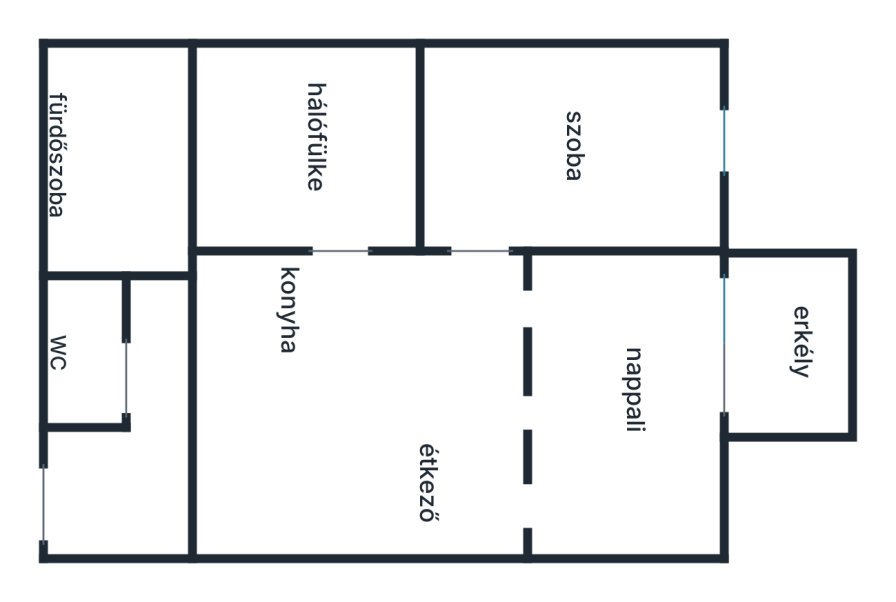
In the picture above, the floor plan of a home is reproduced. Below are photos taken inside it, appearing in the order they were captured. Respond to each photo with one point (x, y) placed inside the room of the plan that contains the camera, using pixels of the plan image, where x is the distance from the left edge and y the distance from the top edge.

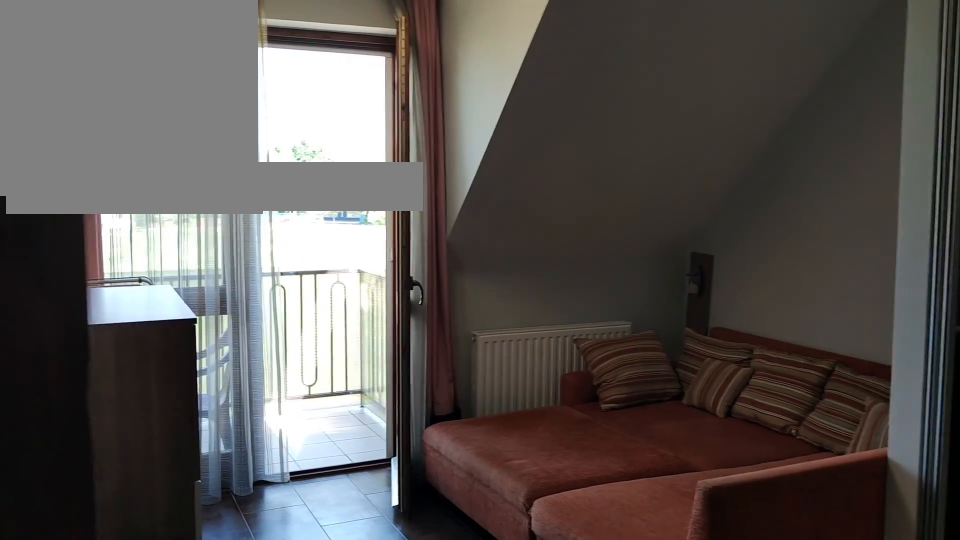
(638, 416)
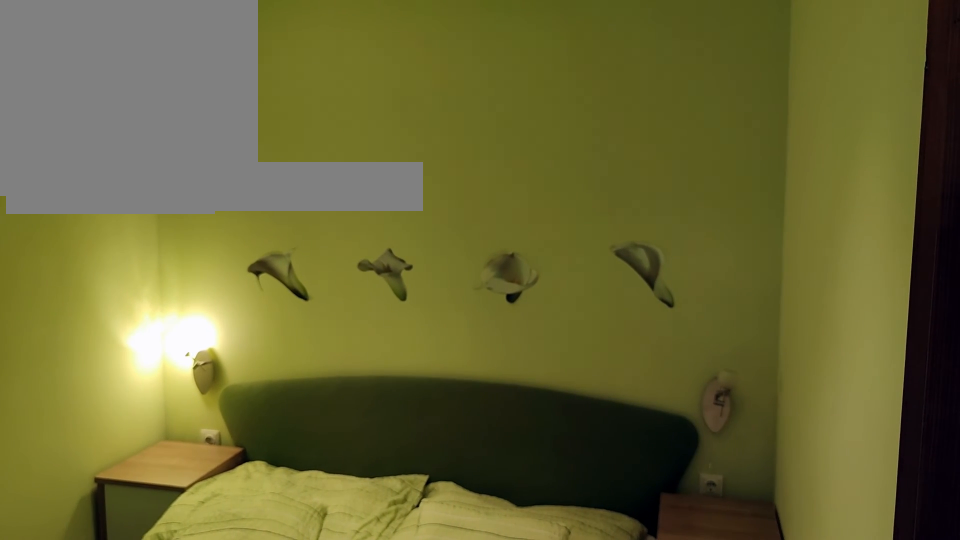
(293, 134)
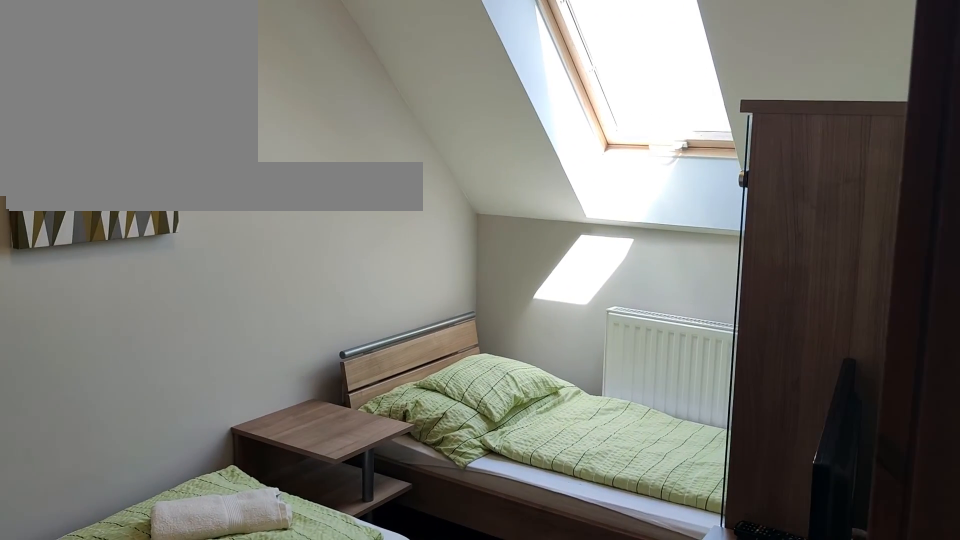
(574, 133)
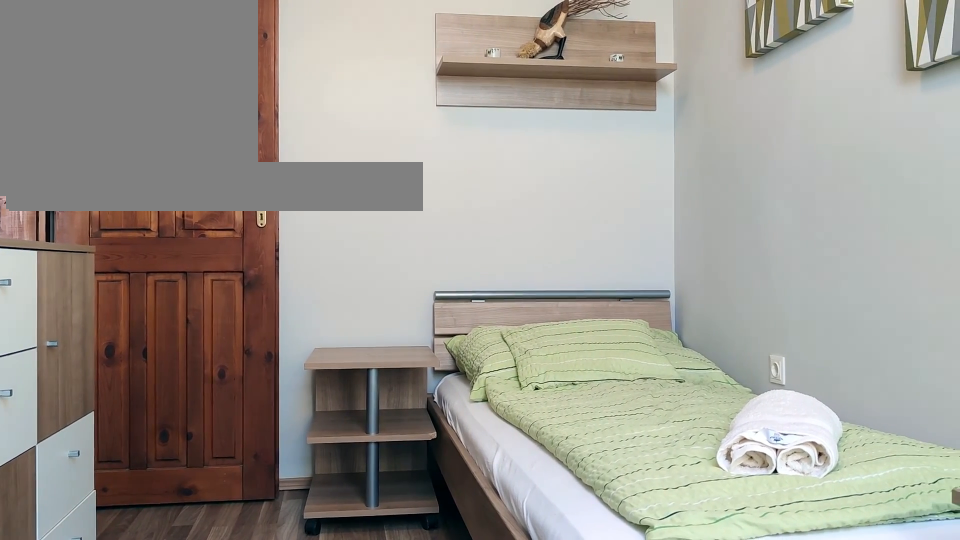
(574, 133)
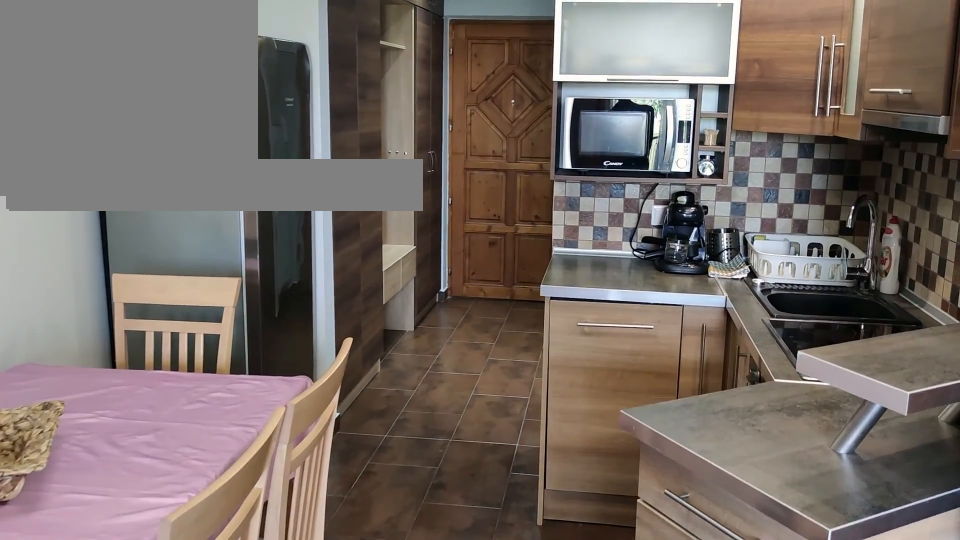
(351, 417)
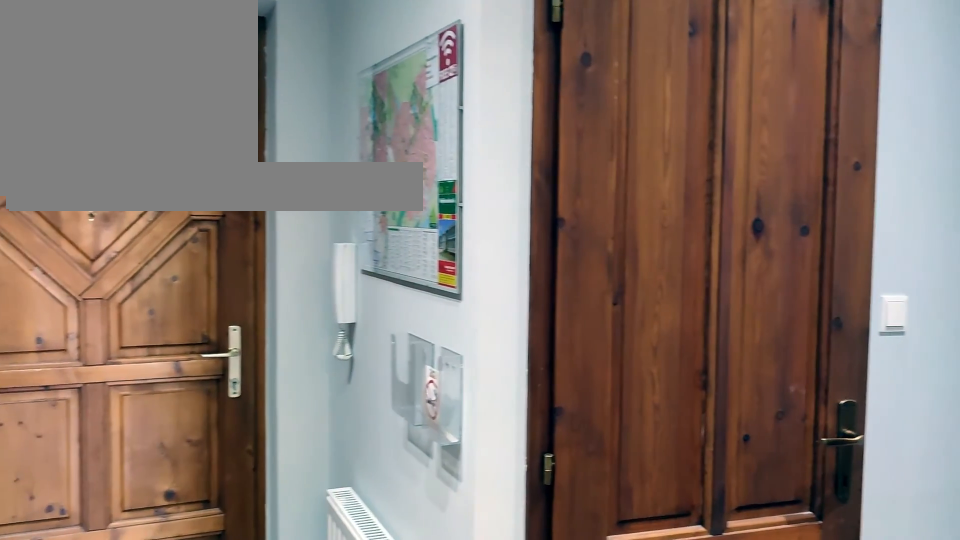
(82, 486)
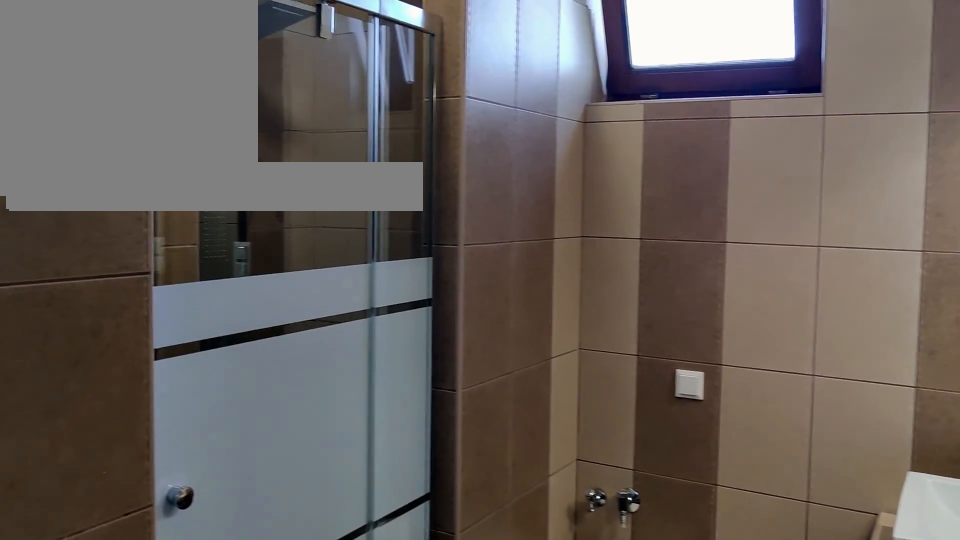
(81, 159)
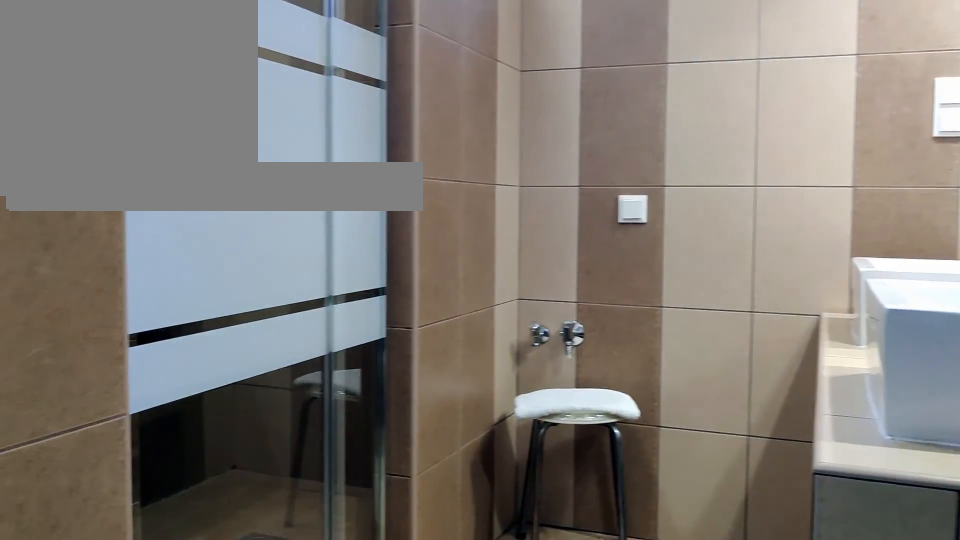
(81, 159)
